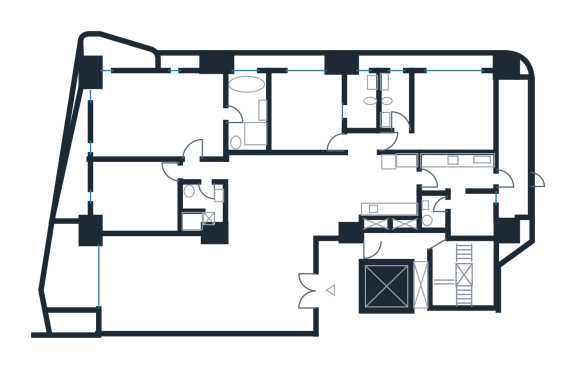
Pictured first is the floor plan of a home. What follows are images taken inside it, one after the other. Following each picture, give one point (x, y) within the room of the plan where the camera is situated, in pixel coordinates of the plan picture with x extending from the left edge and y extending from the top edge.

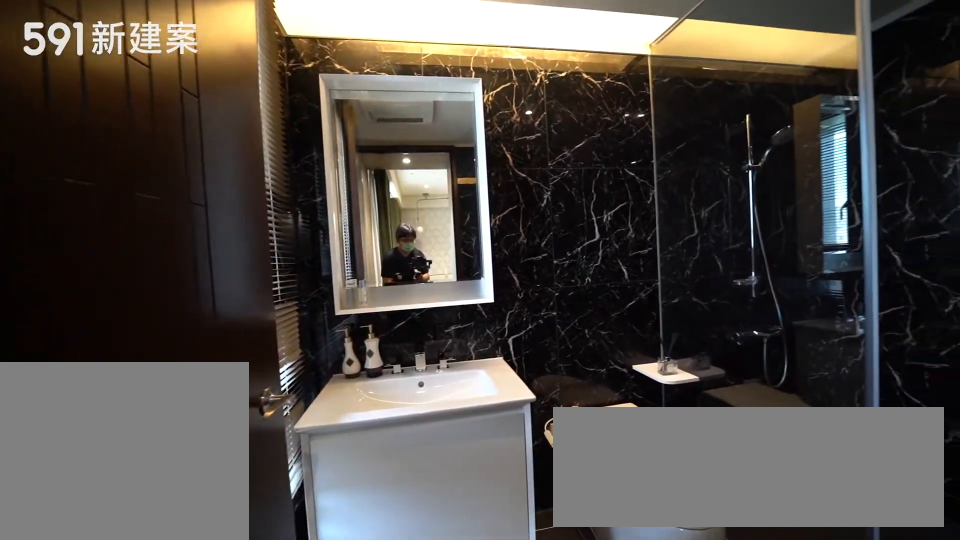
(362, 107)
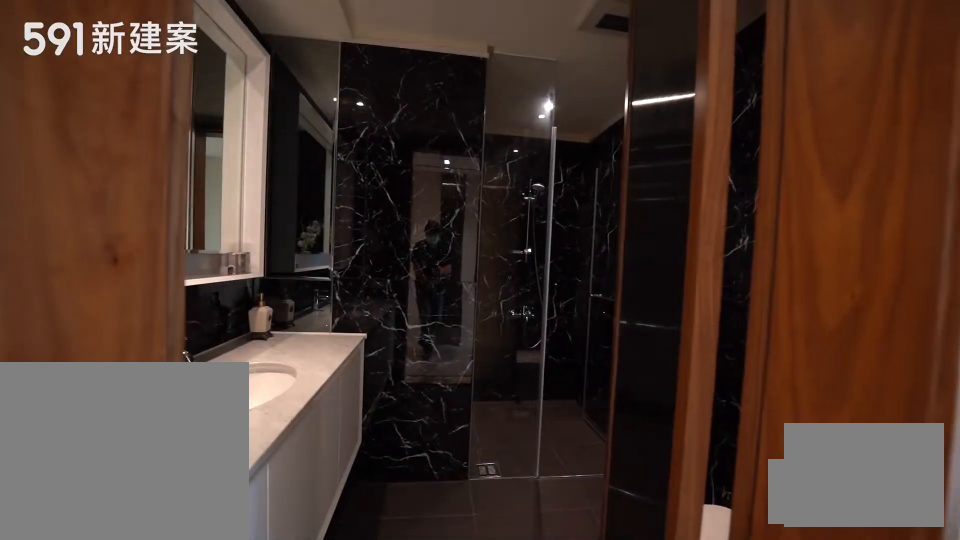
(202, 206)
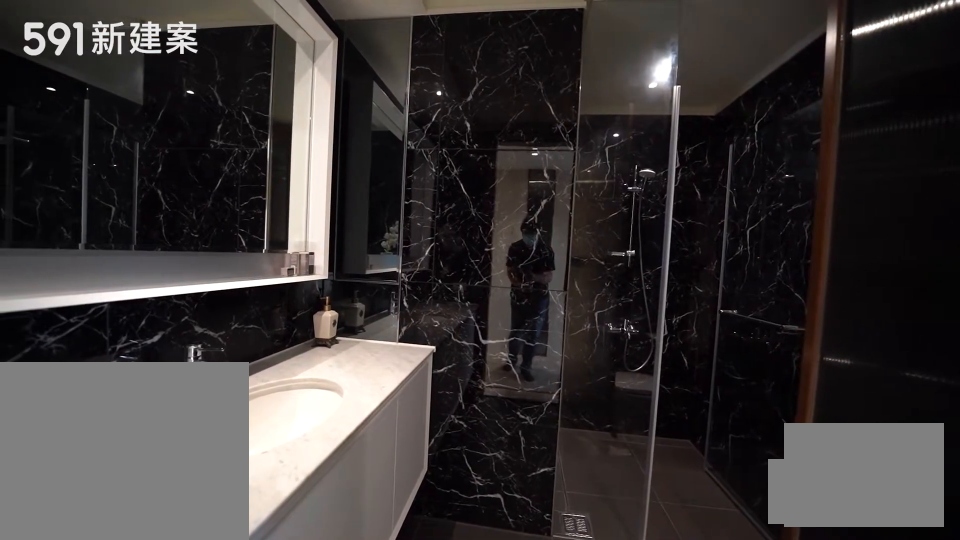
(202, 206)
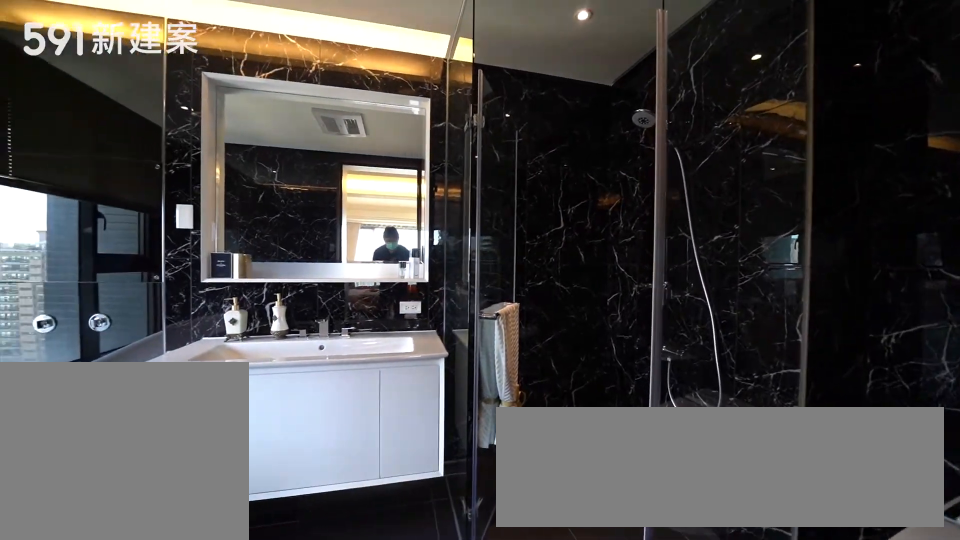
(244, 110)
